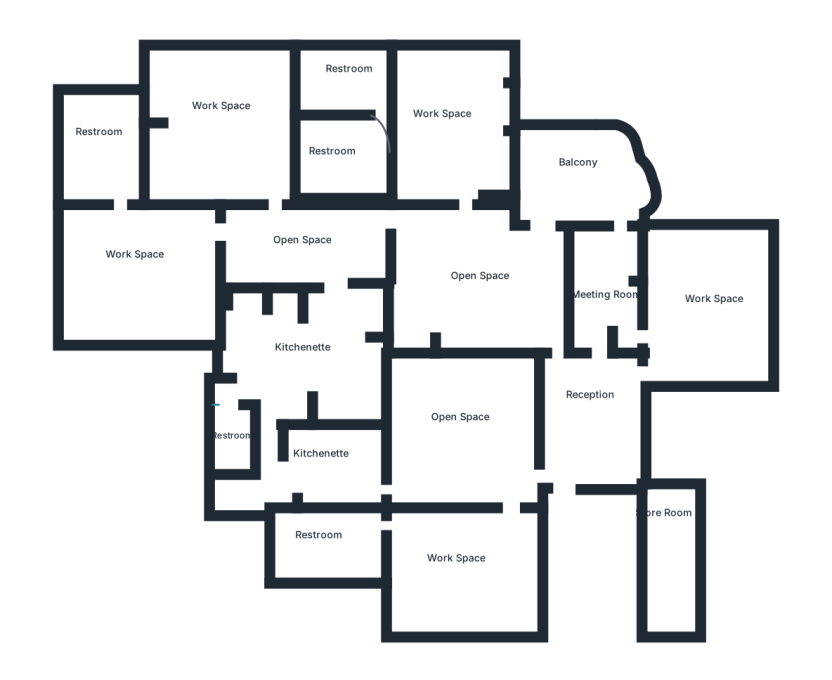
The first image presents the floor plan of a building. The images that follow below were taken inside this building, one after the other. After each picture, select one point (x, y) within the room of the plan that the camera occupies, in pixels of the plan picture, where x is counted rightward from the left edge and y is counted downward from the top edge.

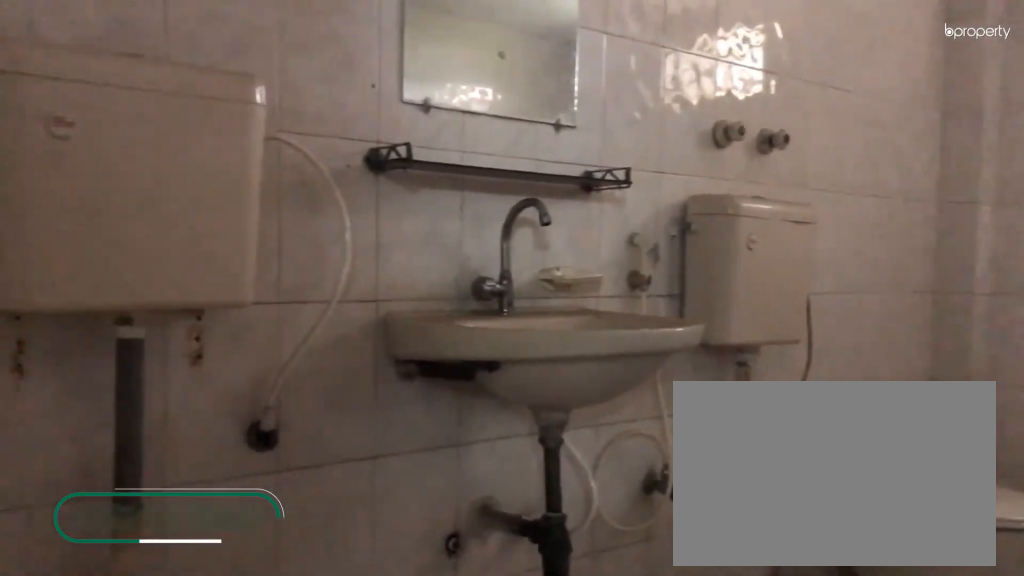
(113, 153)
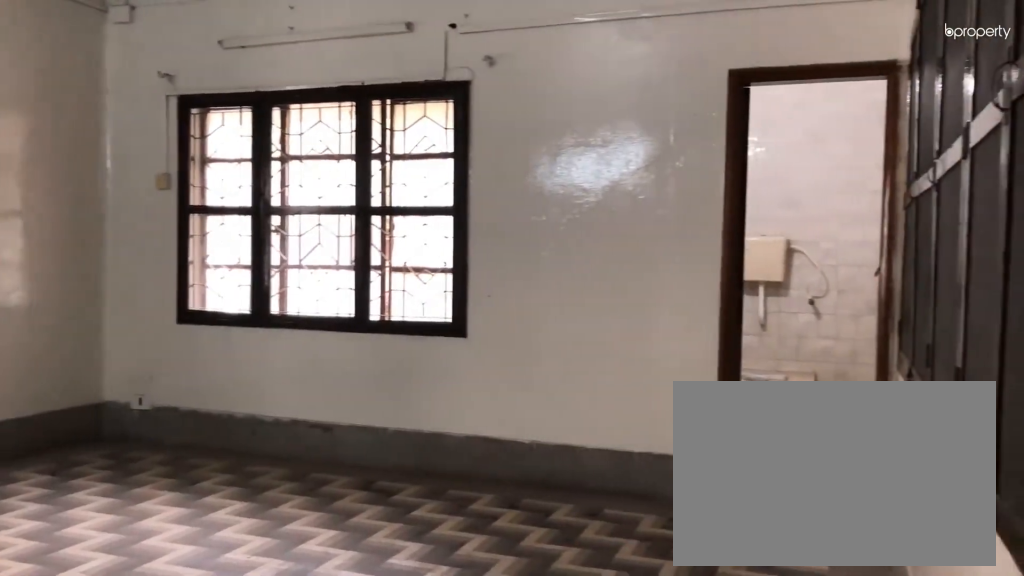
(443, 553)
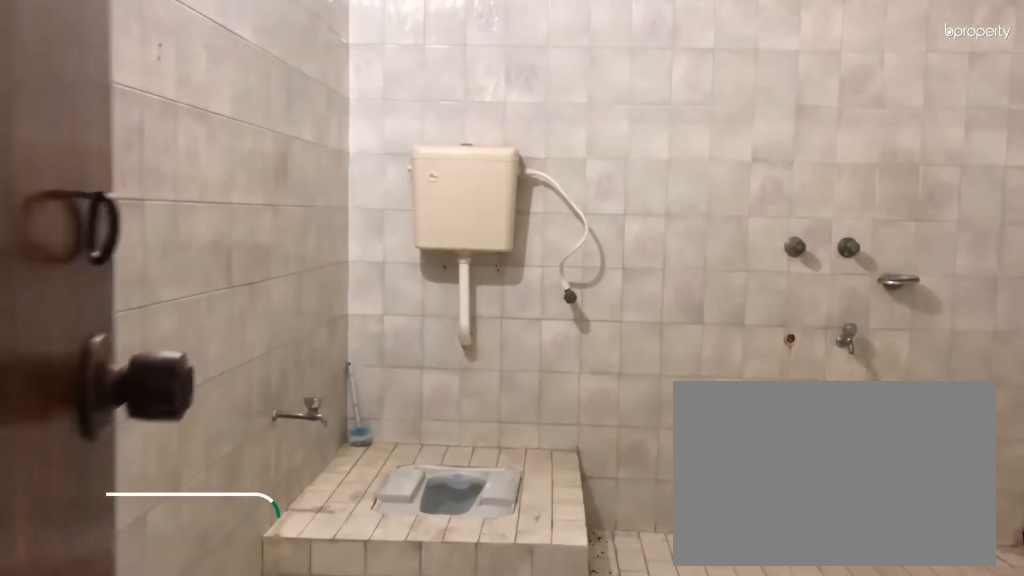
(330, 533)
